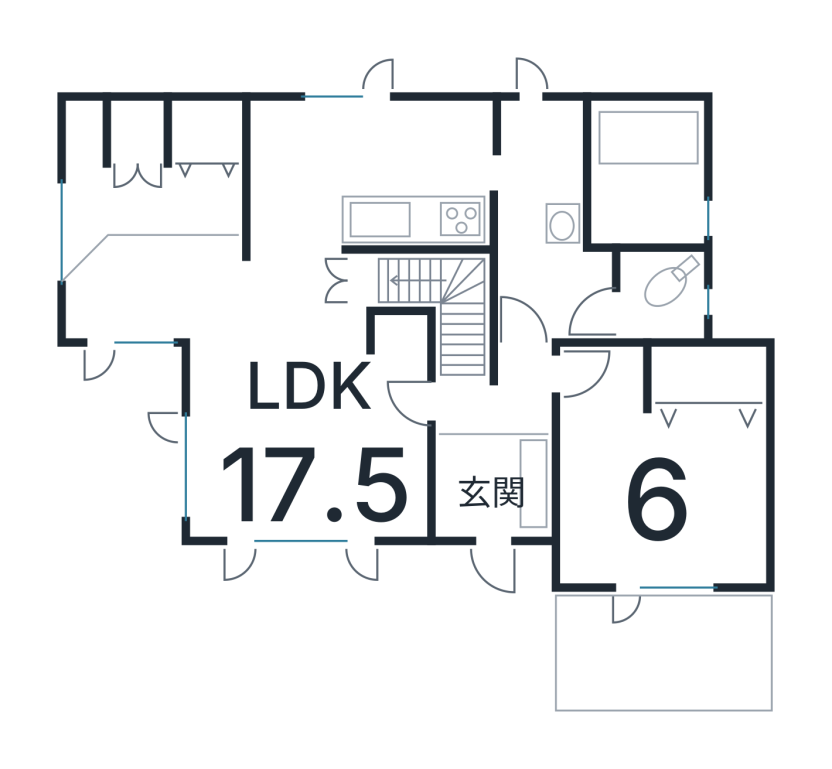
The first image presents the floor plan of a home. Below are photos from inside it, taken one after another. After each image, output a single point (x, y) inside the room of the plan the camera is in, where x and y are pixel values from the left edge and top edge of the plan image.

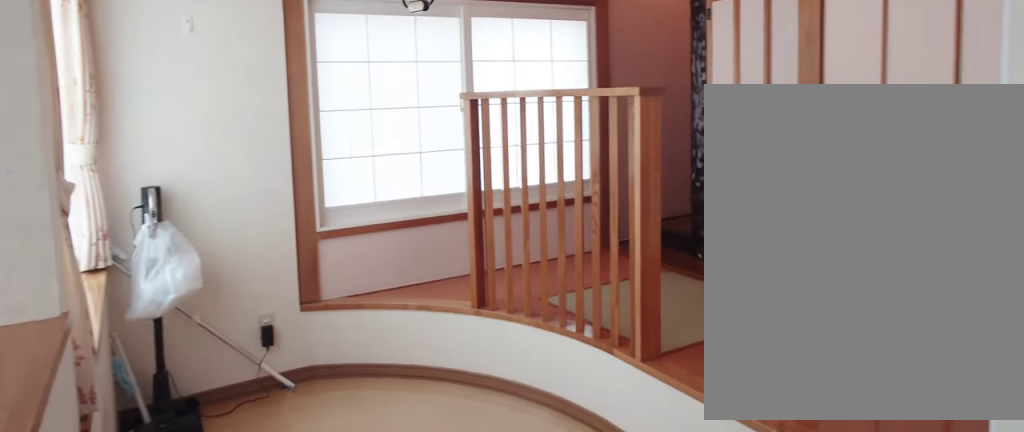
(132, 304)
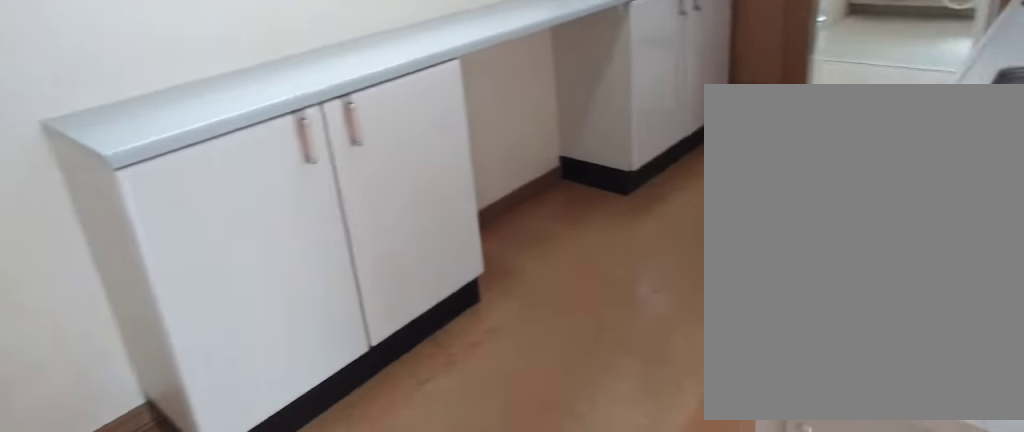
(383, 173)
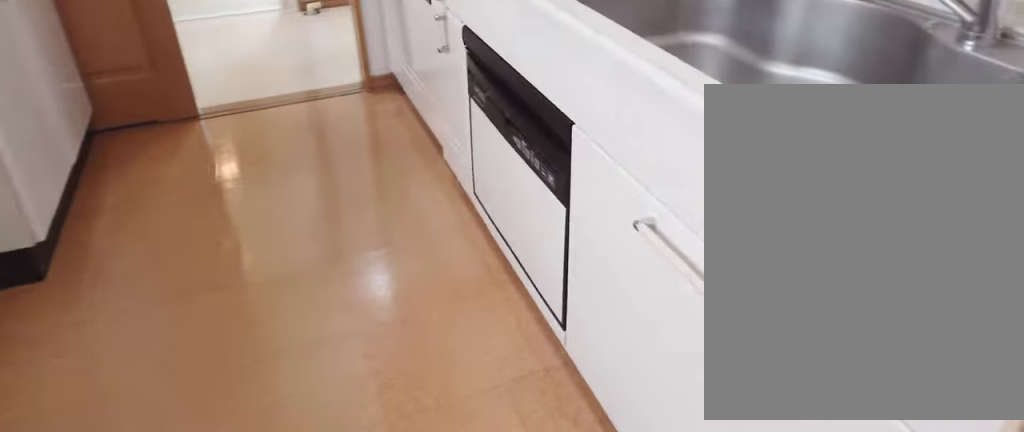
(383, 173)
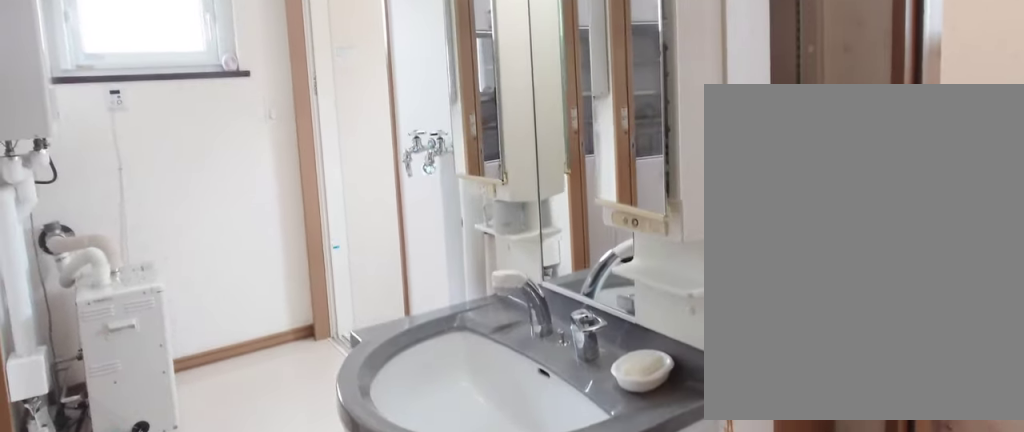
(533, 243)
